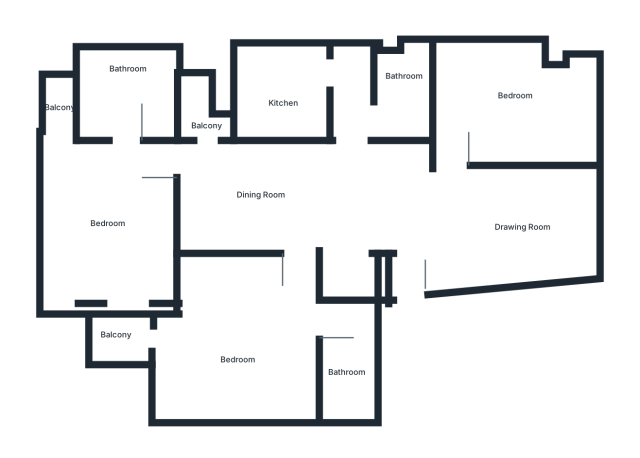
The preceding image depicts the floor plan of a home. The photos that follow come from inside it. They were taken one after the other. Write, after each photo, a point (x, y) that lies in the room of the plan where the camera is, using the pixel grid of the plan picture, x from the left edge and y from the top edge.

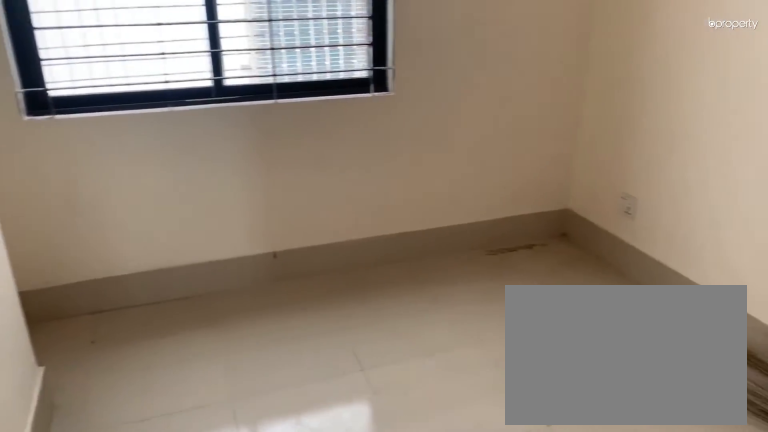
(520, 98)
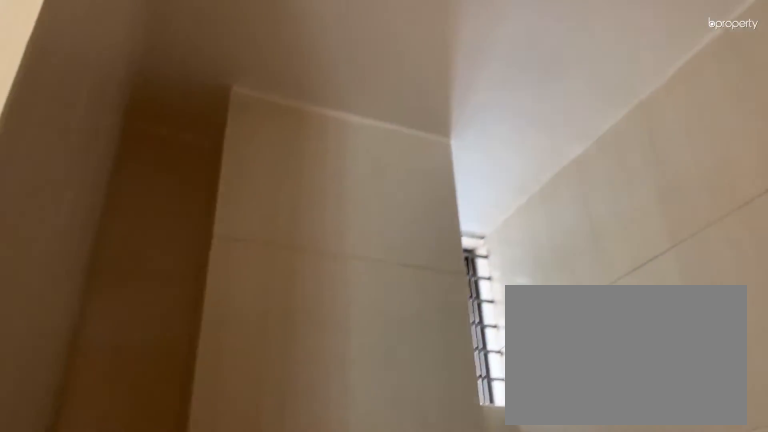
(399, 108)
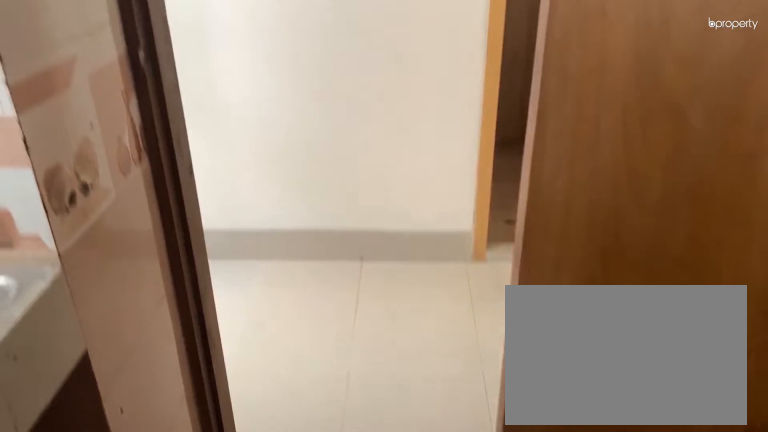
(286, 95)
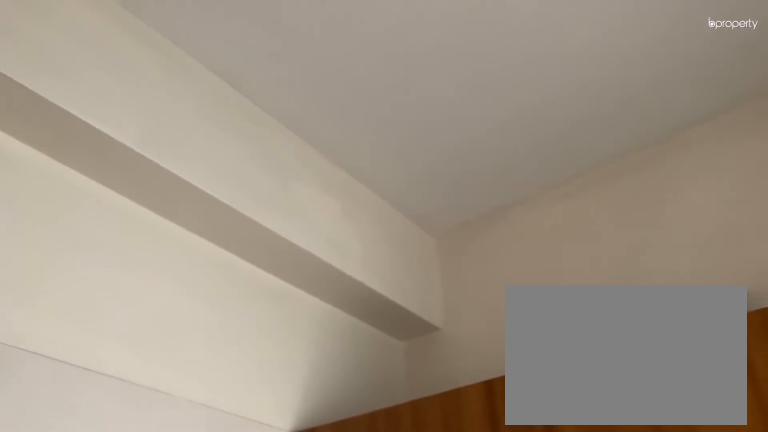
(289, 91)
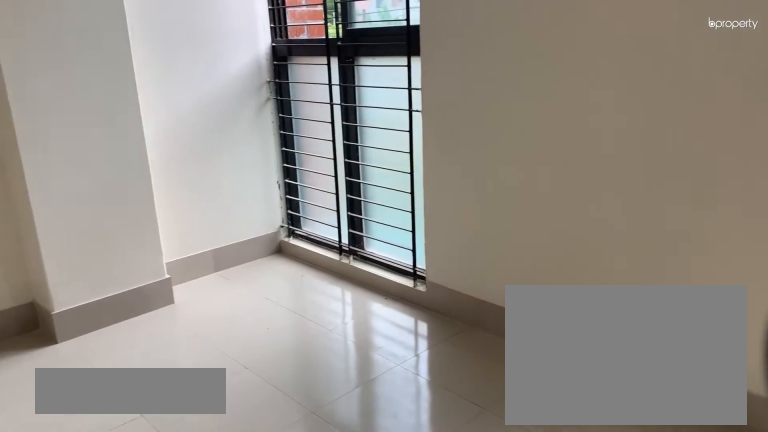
(120, 230)
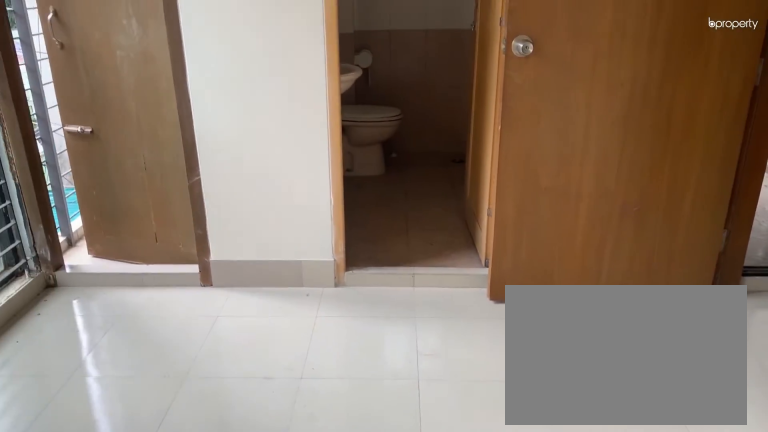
(120, 230)
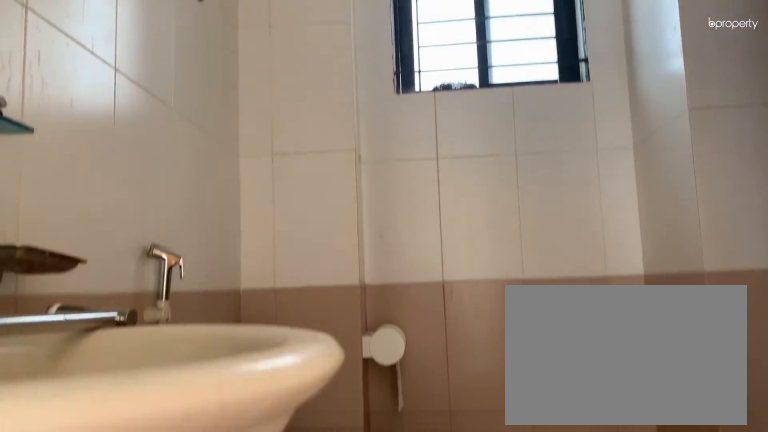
(127, 94)
